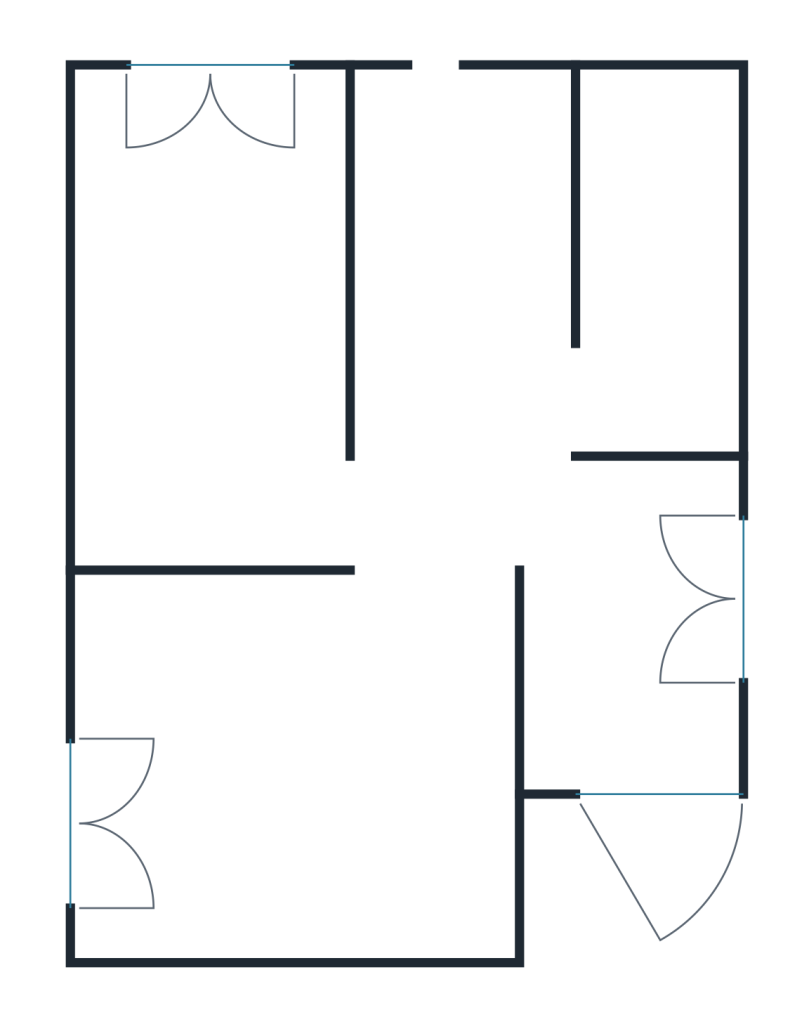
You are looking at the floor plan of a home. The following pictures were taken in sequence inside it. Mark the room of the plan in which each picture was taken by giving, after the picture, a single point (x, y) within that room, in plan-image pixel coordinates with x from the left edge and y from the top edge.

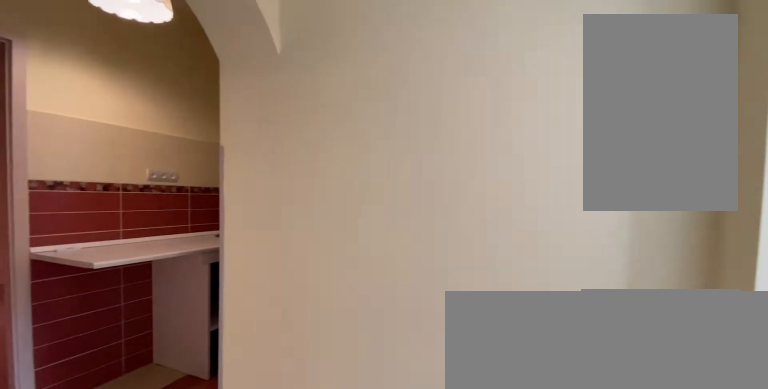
(631, 636)
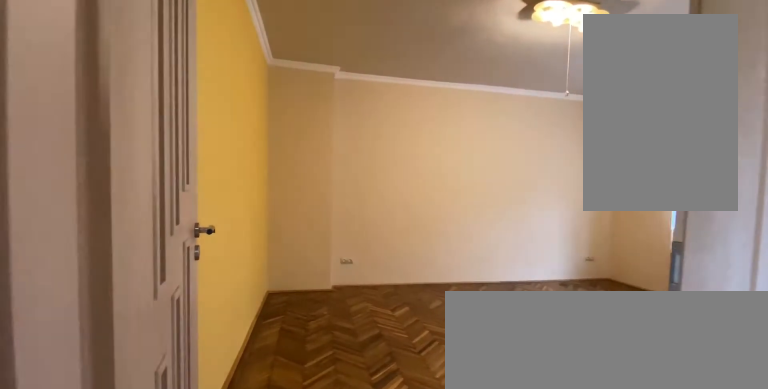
(298, 765)
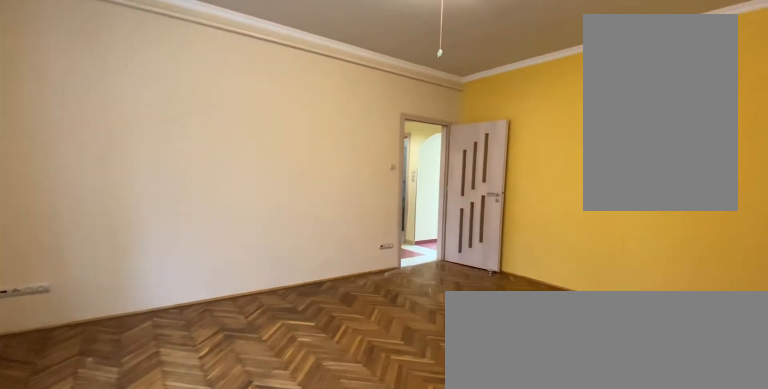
(298, 765)
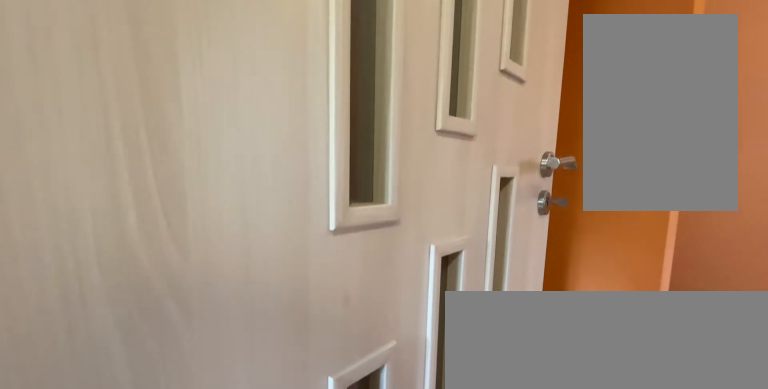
(197, 312)
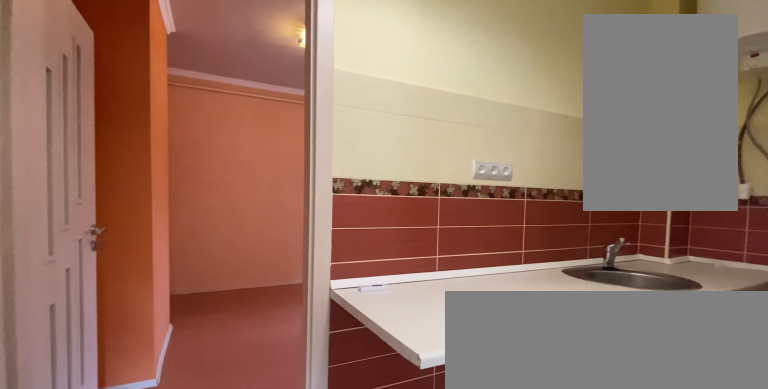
(465, 282)
